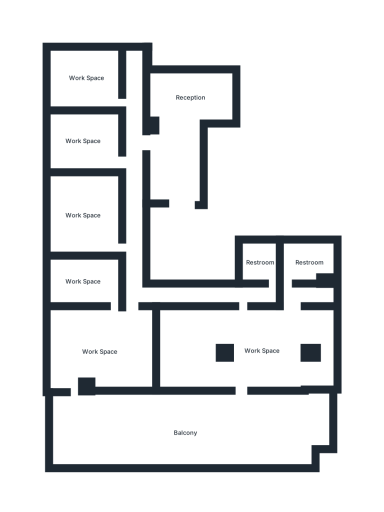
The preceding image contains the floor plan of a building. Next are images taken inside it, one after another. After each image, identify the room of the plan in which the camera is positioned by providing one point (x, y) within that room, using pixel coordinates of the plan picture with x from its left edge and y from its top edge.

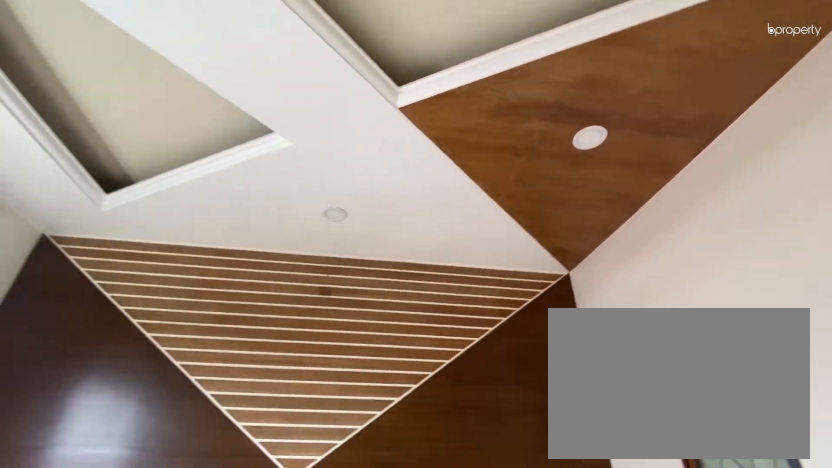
(85, 78)
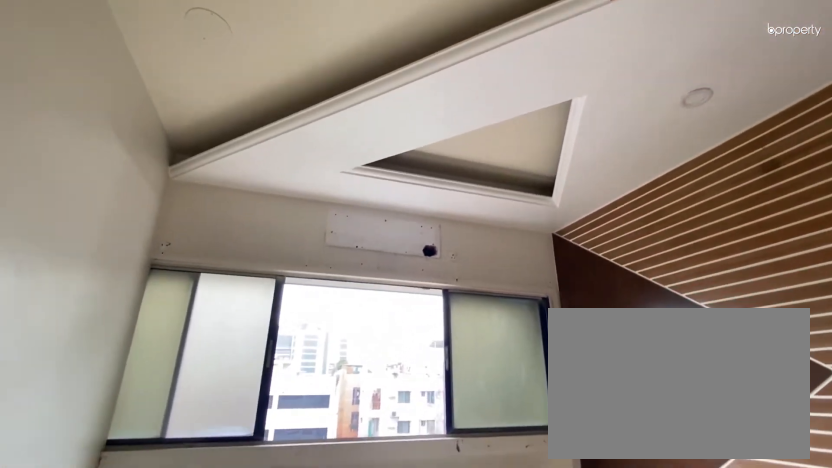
(85, 78)
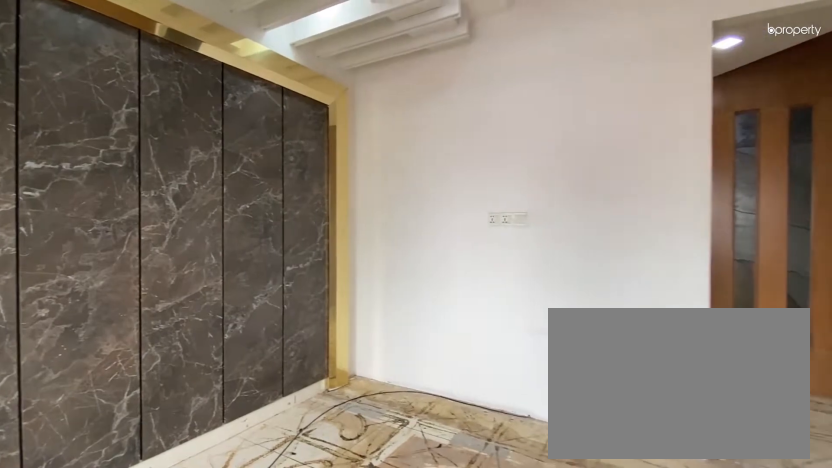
(85, 140)
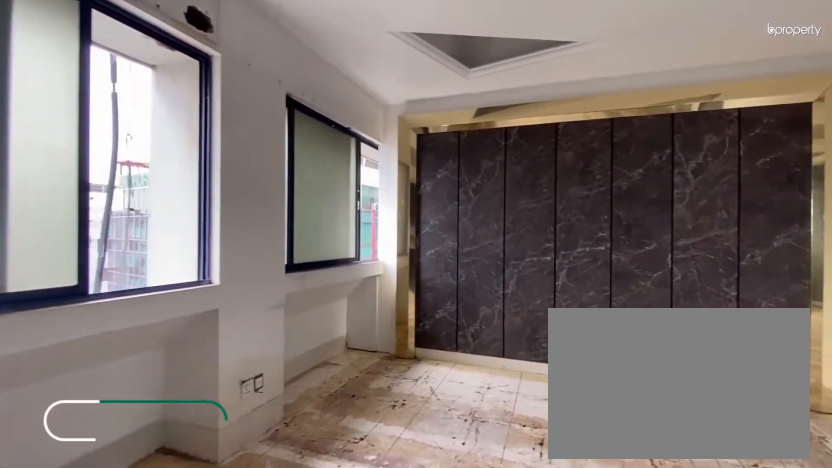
(83, 216)
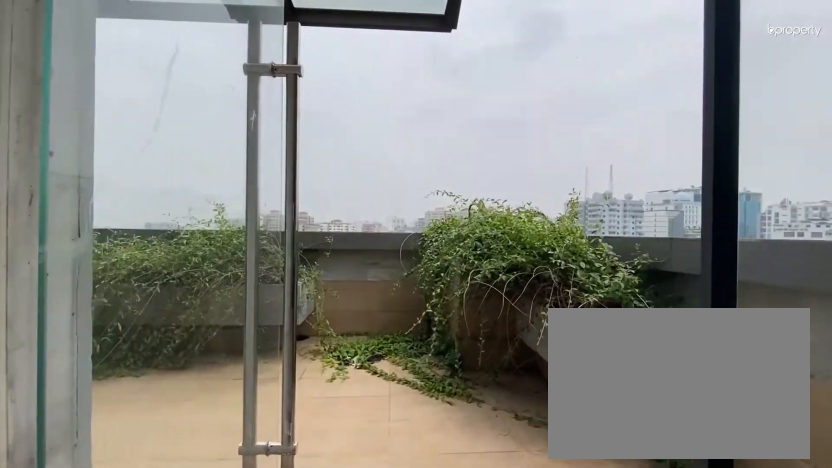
(75, 406)
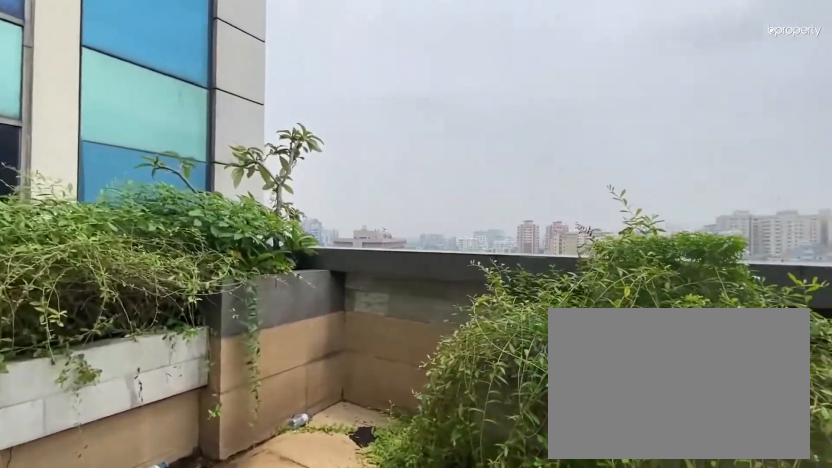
(224, 437)
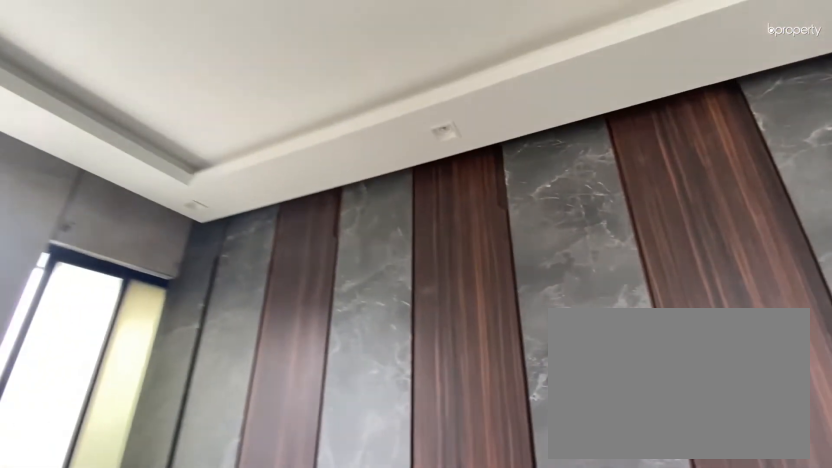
(82, 281)
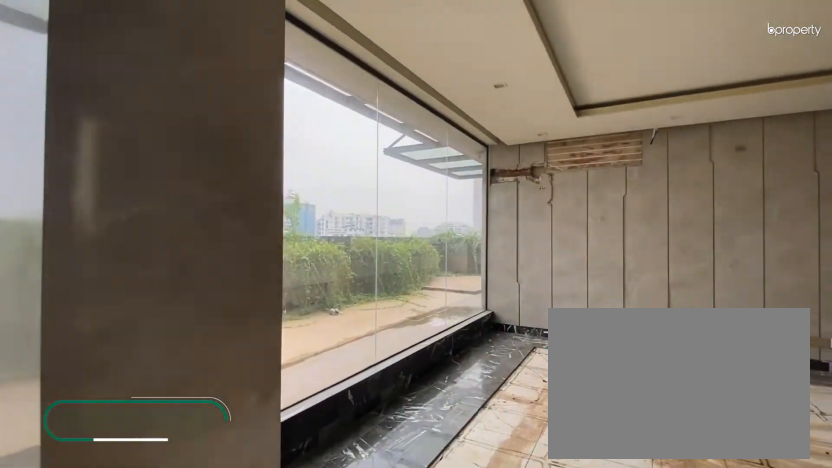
(250, 347)
